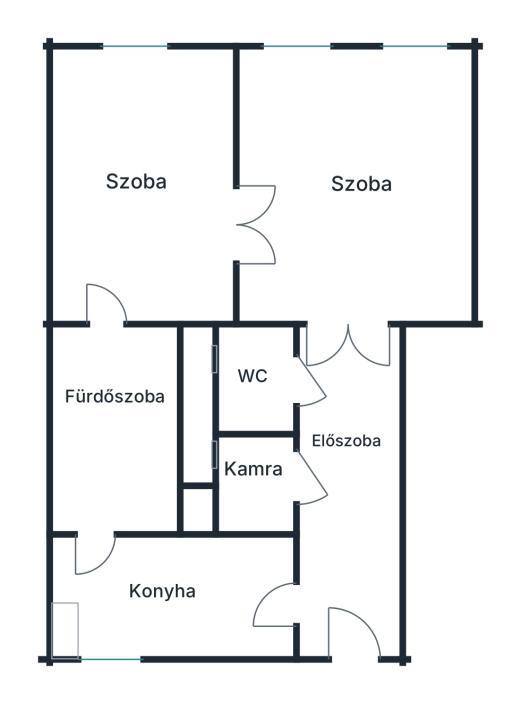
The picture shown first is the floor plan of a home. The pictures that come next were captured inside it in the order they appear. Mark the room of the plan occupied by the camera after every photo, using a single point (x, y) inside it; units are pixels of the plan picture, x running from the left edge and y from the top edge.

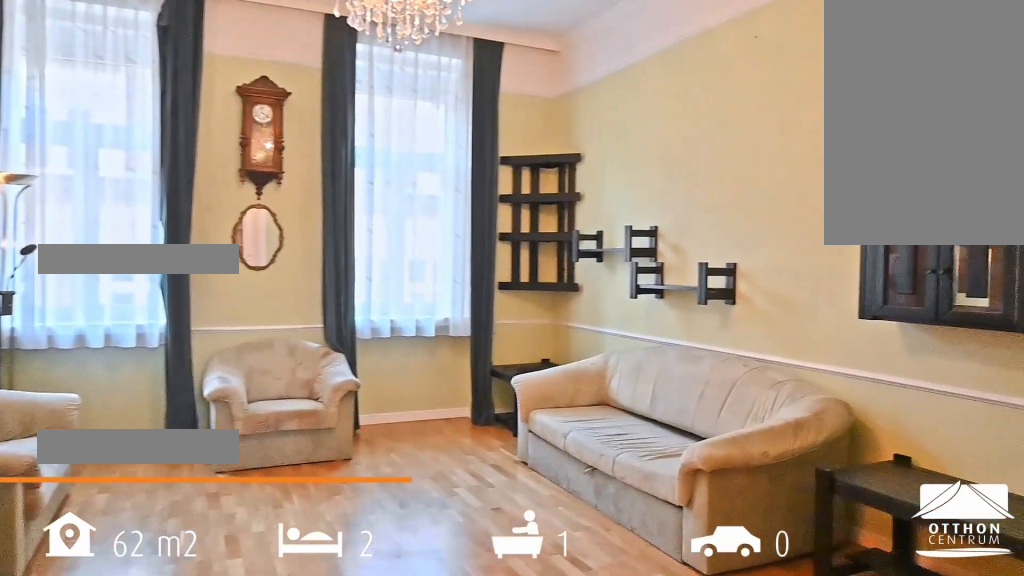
(353, 187)
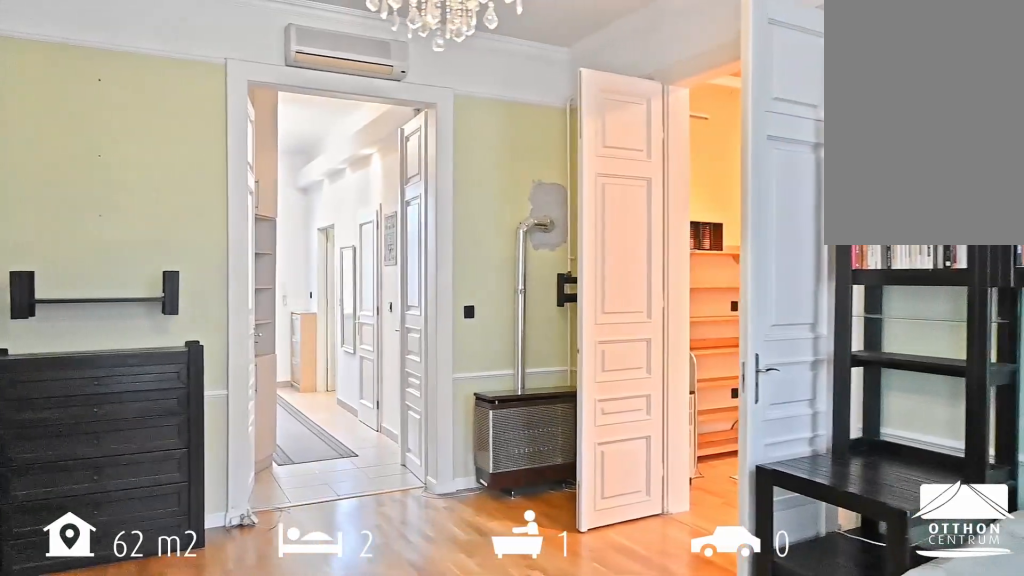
(353, 187)
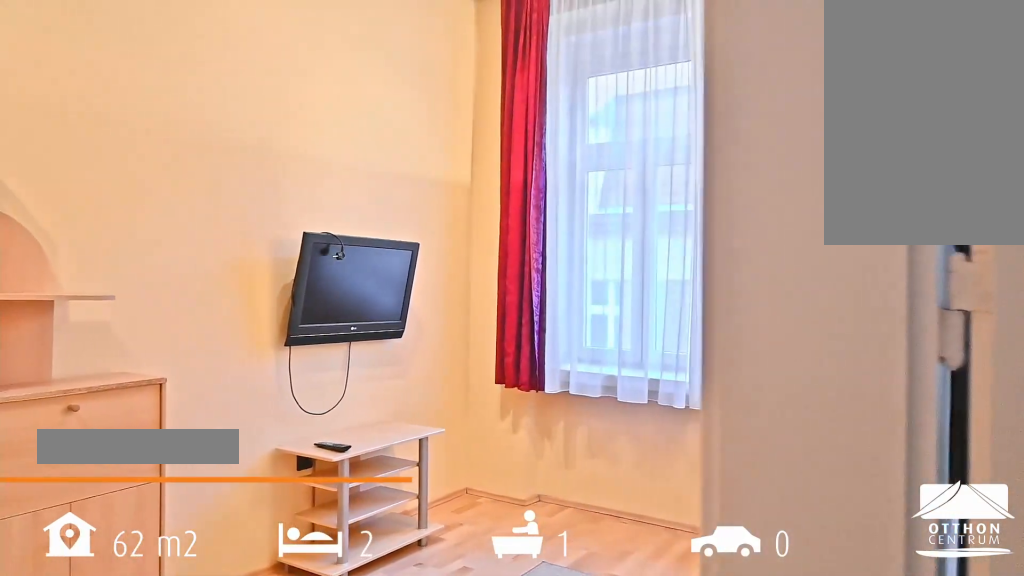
(144, 187)
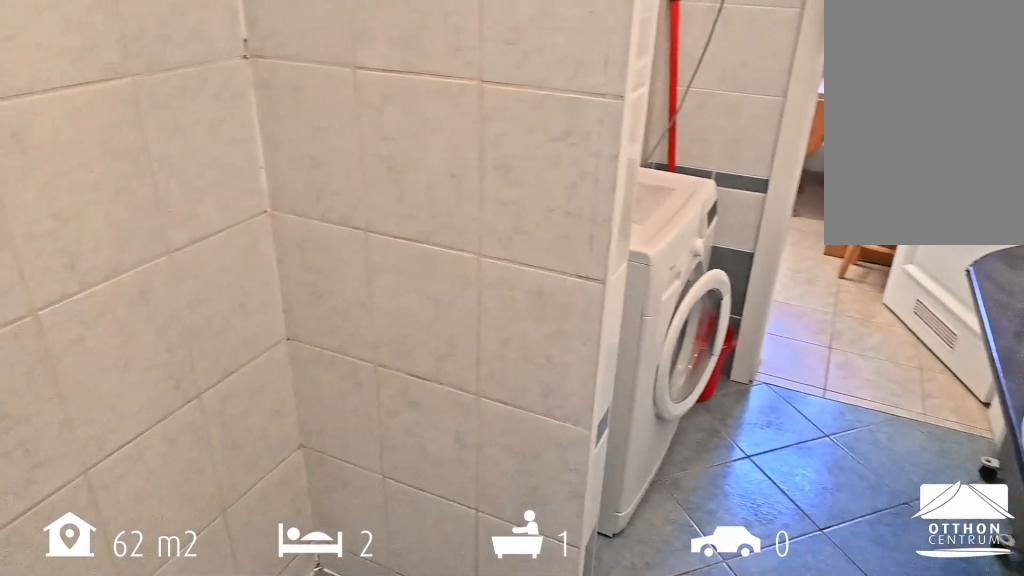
(116, 433)
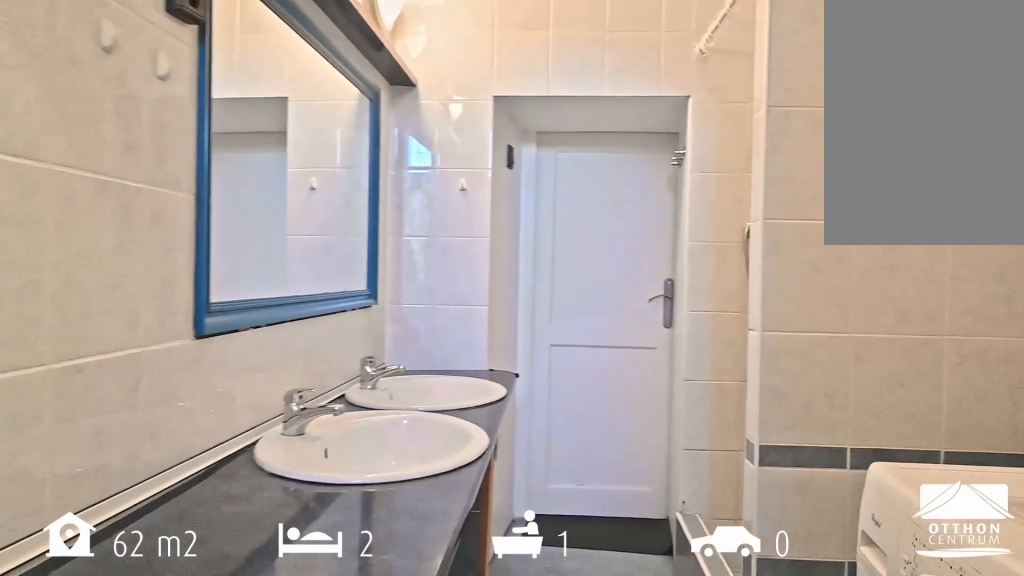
(116, 433)
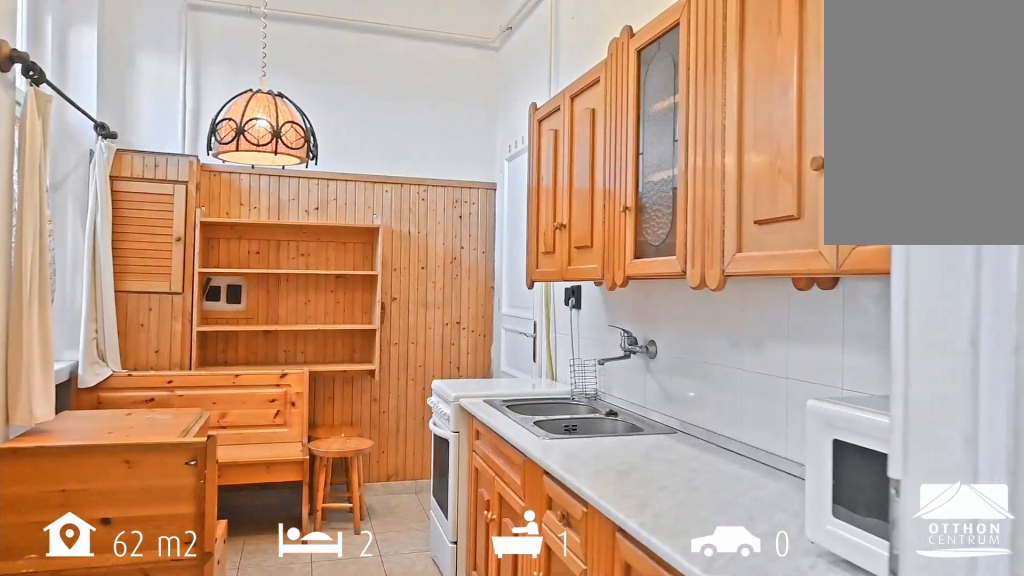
(175, 598)
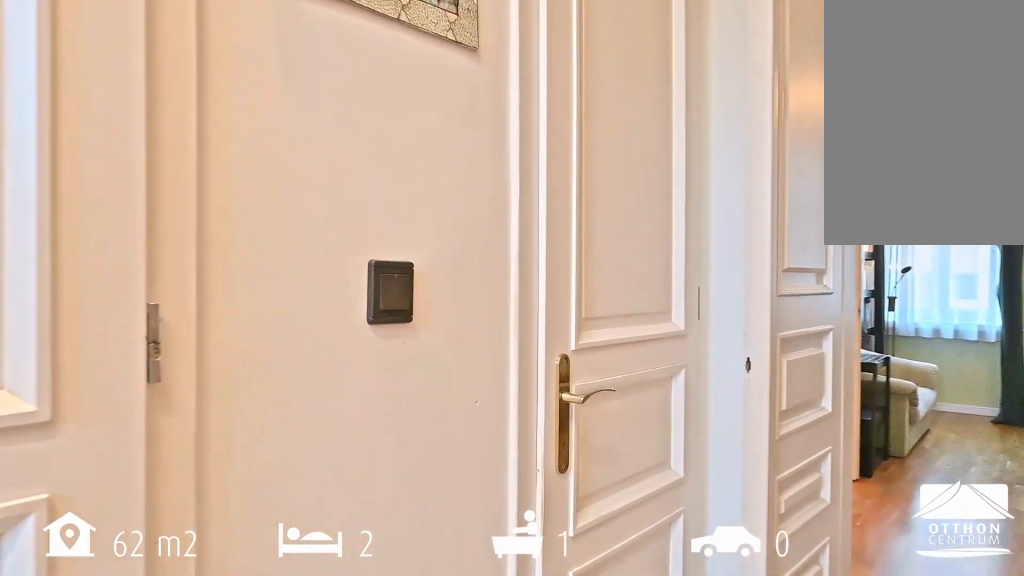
(348, 492)
